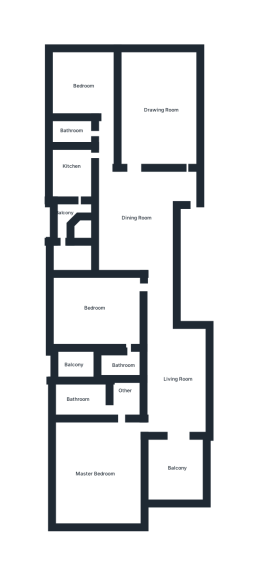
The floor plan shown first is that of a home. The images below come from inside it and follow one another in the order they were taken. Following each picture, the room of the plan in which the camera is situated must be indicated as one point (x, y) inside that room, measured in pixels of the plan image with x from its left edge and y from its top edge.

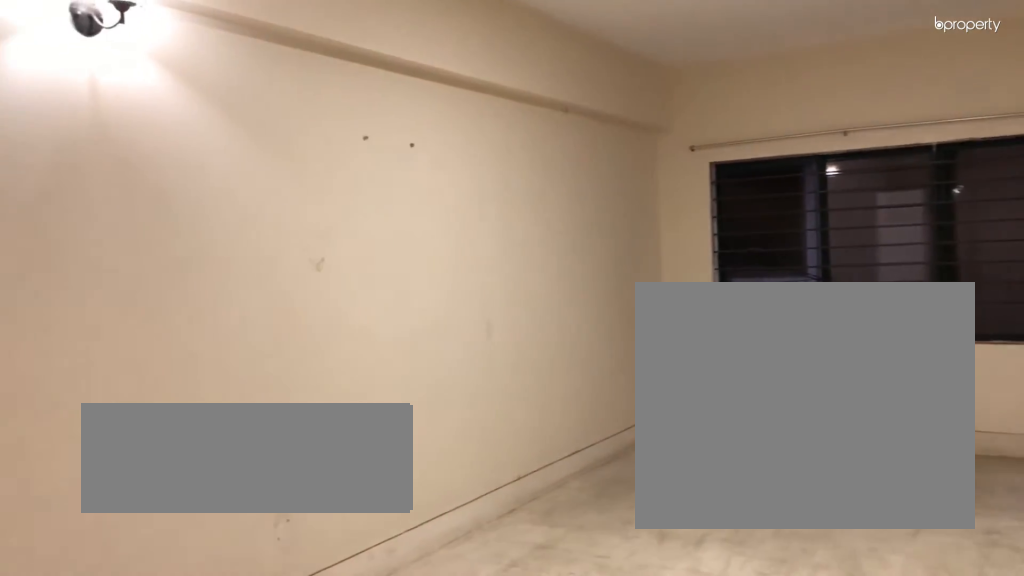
(152, 111)
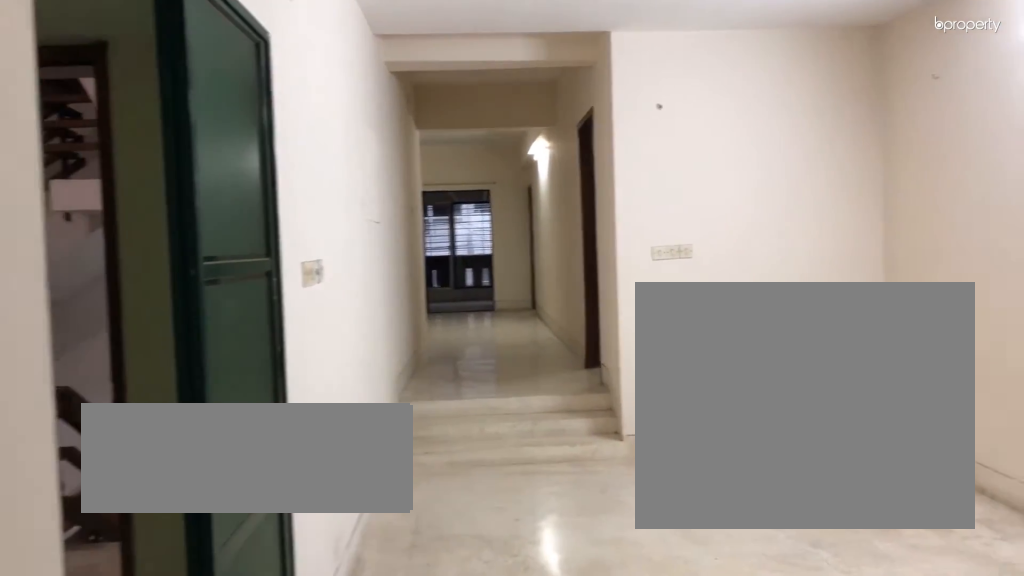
(136, 212)
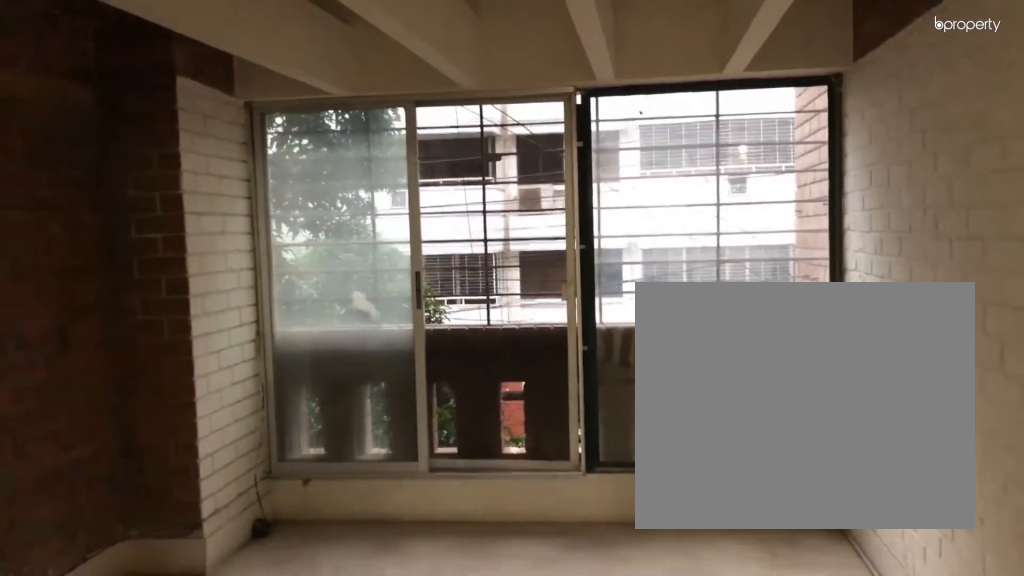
(175, 468)
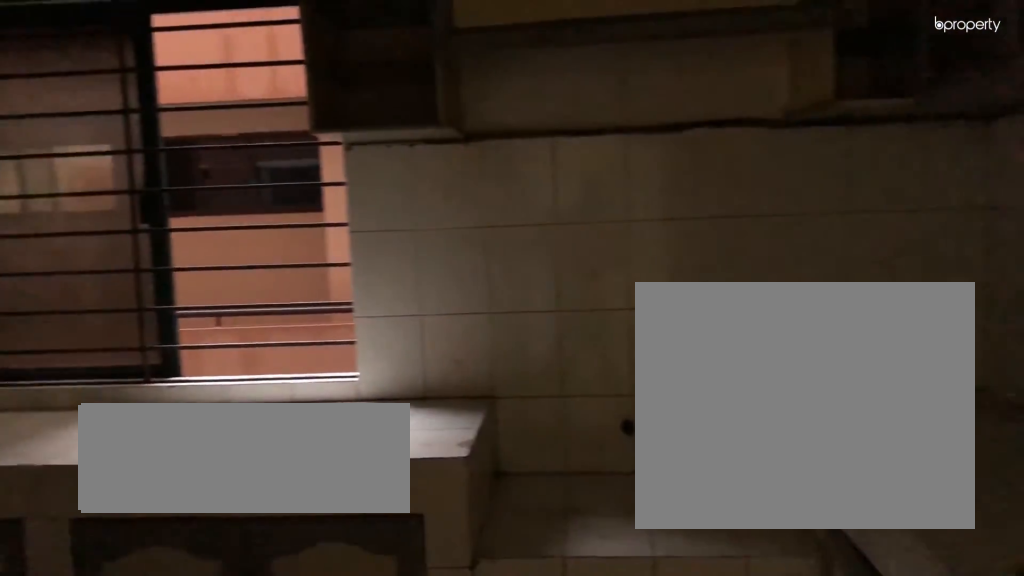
(76, 179)
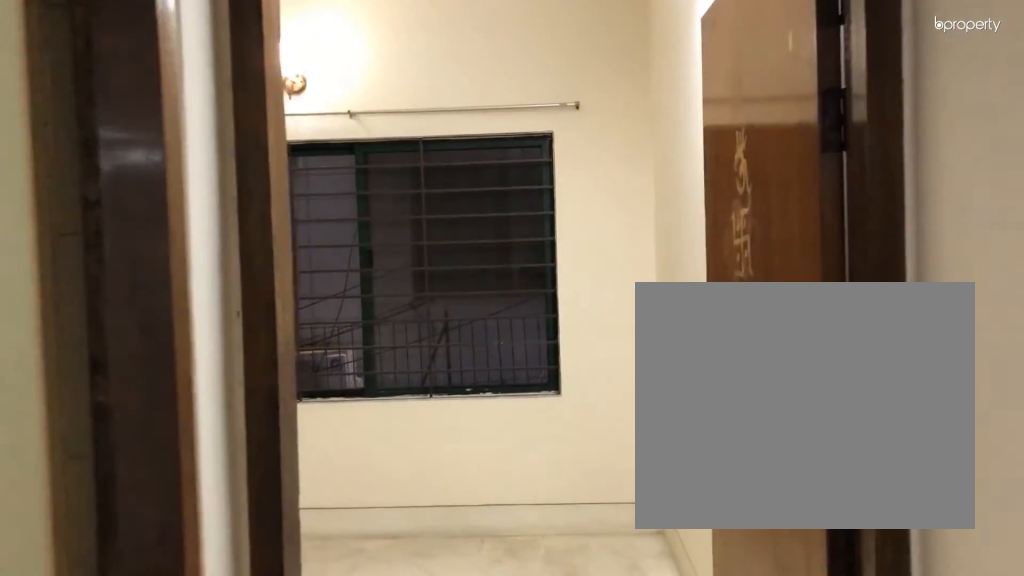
(84, 85)
